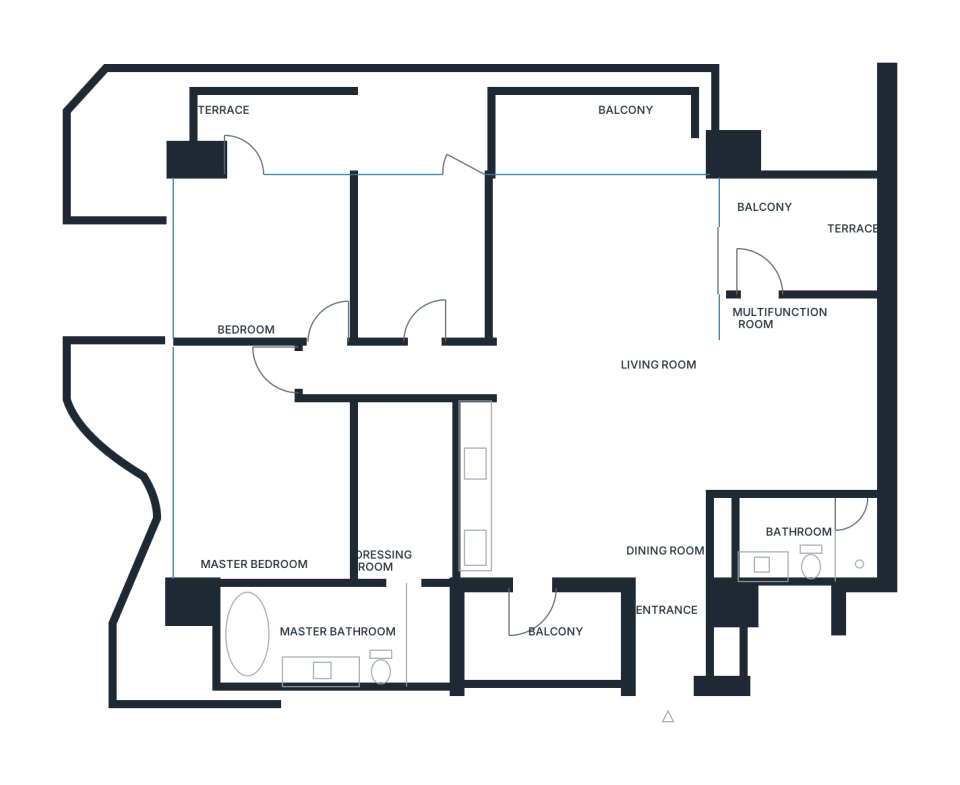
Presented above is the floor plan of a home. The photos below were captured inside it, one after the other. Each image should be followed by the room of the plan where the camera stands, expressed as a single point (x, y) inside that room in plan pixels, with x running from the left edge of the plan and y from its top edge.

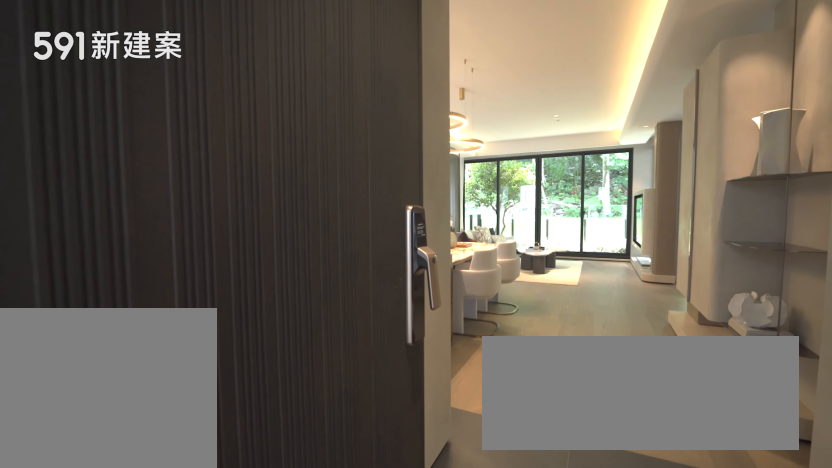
(684, 640)
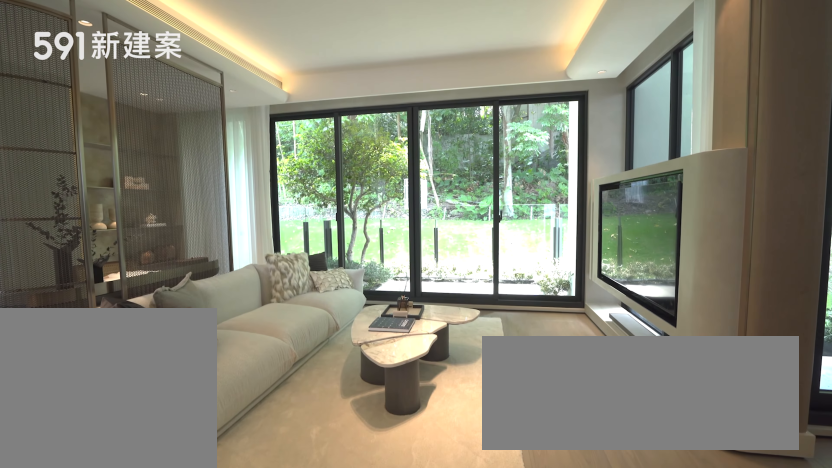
(610, 280)
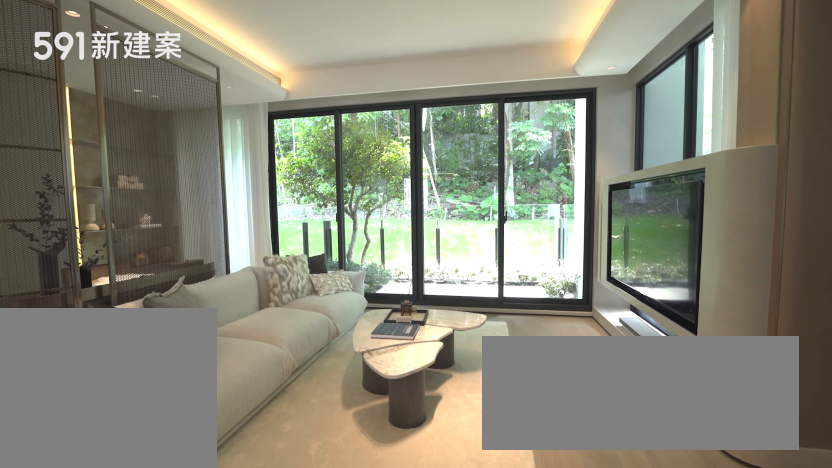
(610, 280)
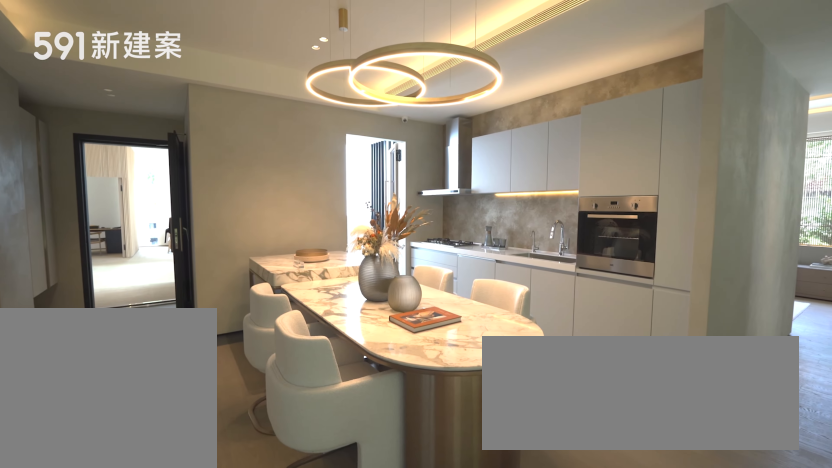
(636, 481)
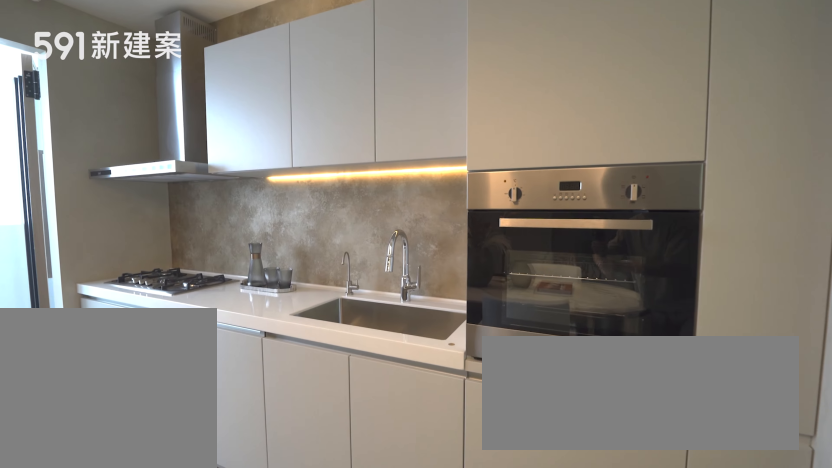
(502, 488)
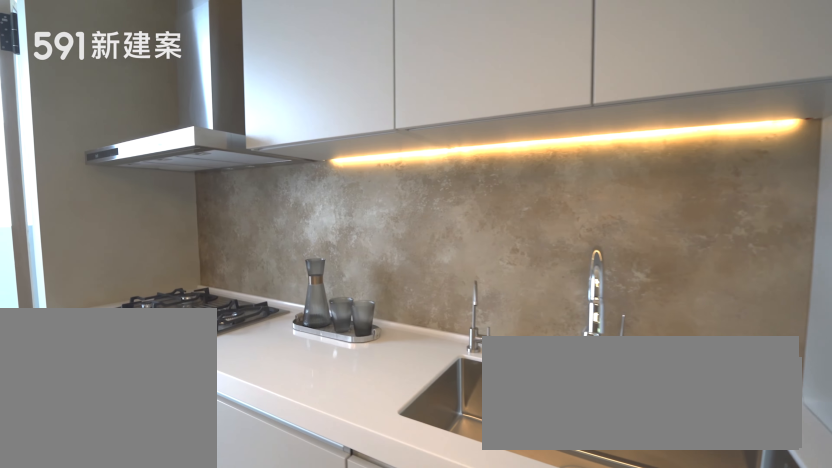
(502, 488)
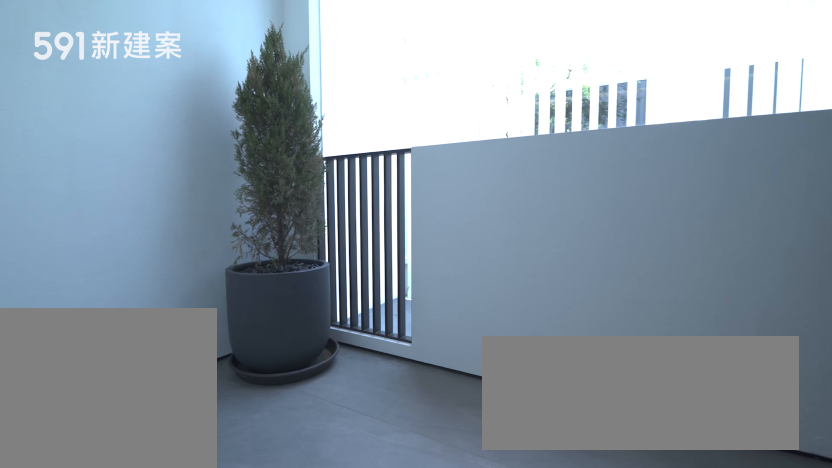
(542, 639)
